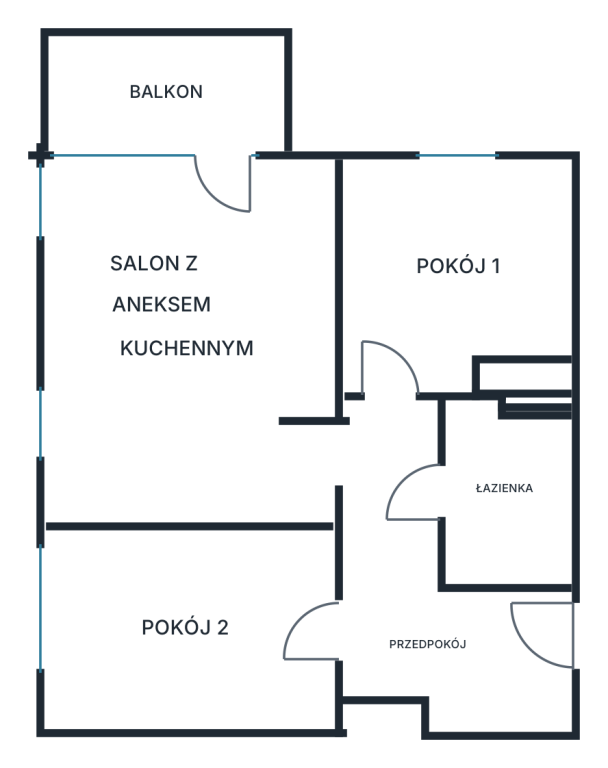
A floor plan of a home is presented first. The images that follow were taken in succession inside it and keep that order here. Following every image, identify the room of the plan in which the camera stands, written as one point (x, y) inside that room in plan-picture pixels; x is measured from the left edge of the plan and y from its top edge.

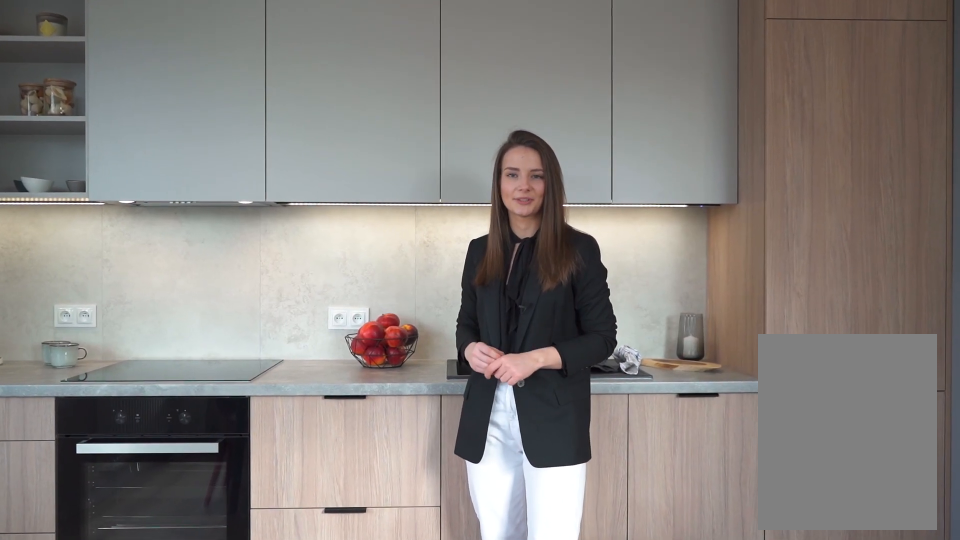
(193, 342)
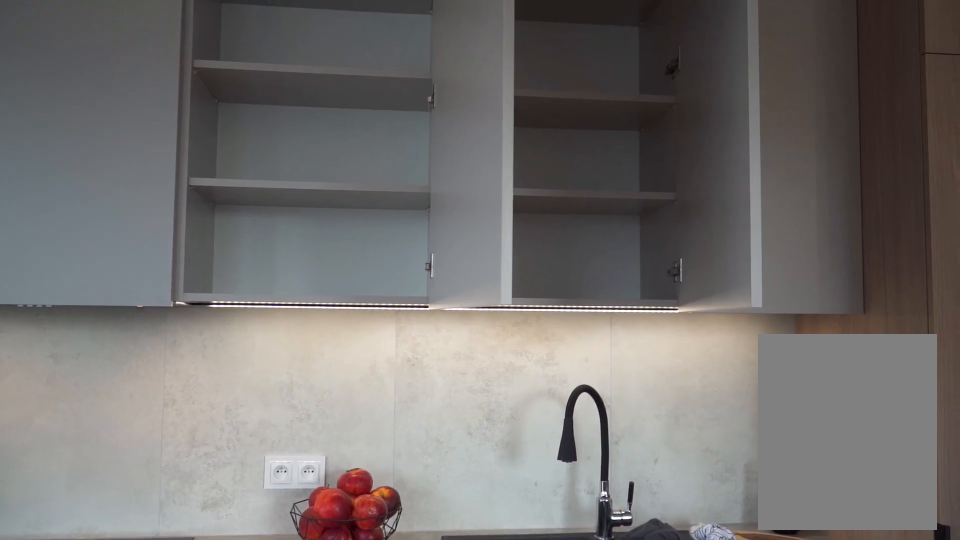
(193, 342)
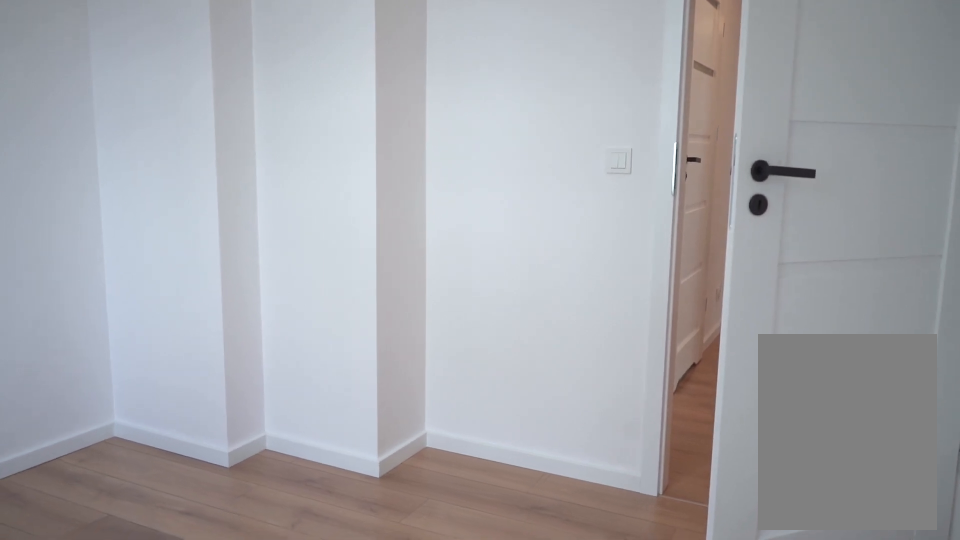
(461, 274)
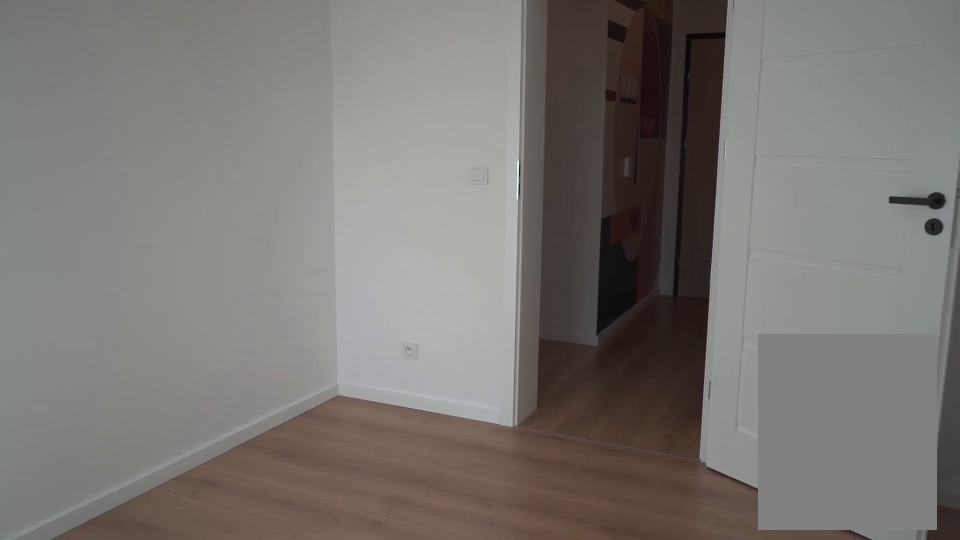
(184, 626)
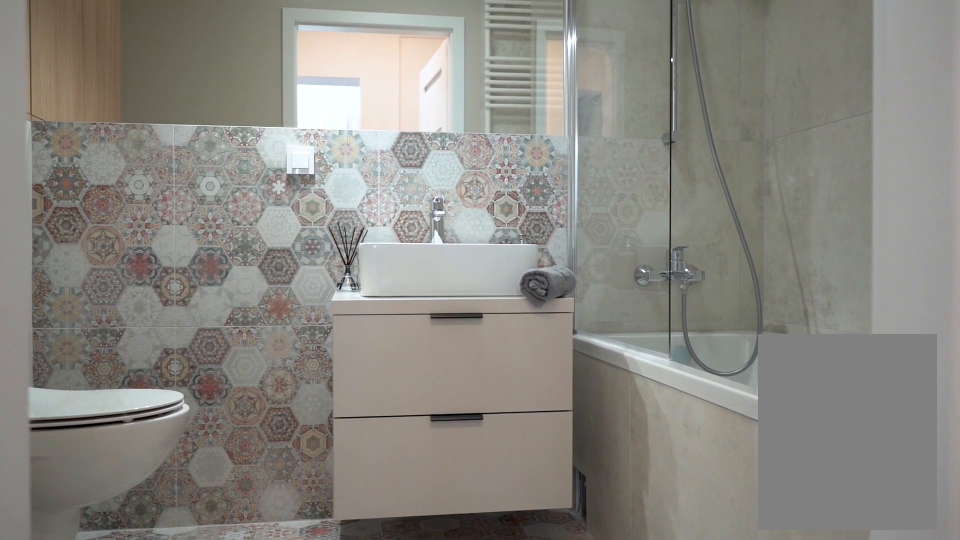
(503, 496)
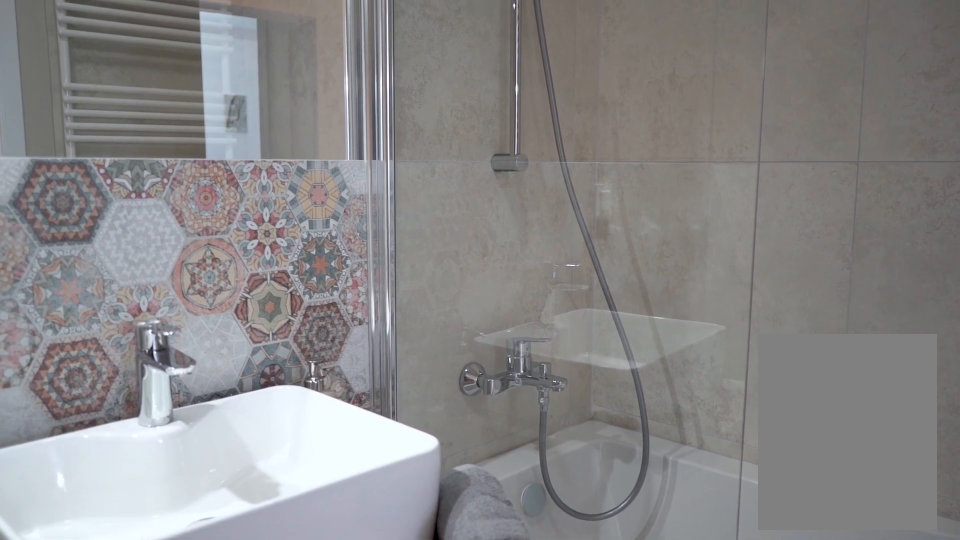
(504, 496)
